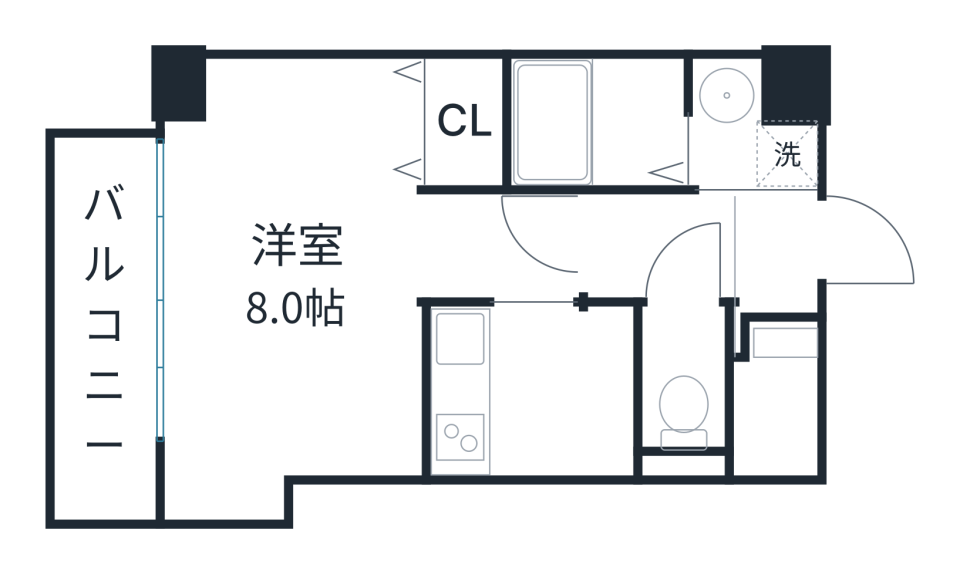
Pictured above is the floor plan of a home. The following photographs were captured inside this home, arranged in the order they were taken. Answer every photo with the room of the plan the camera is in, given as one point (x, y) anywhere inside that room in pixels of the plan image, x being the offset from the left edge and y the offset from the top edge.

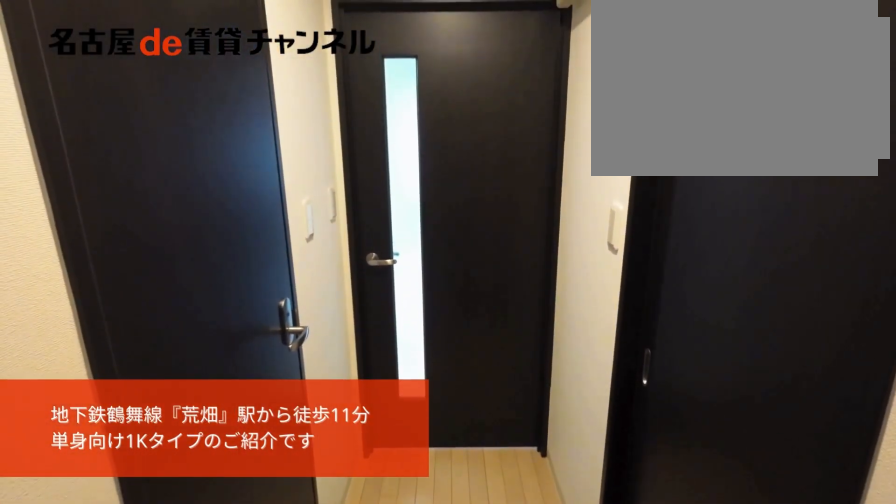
(774, 258)
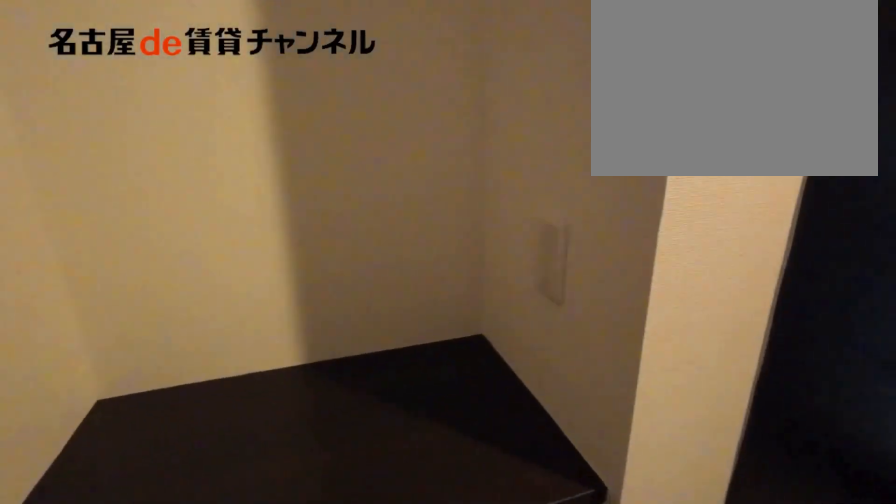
(774, 258)
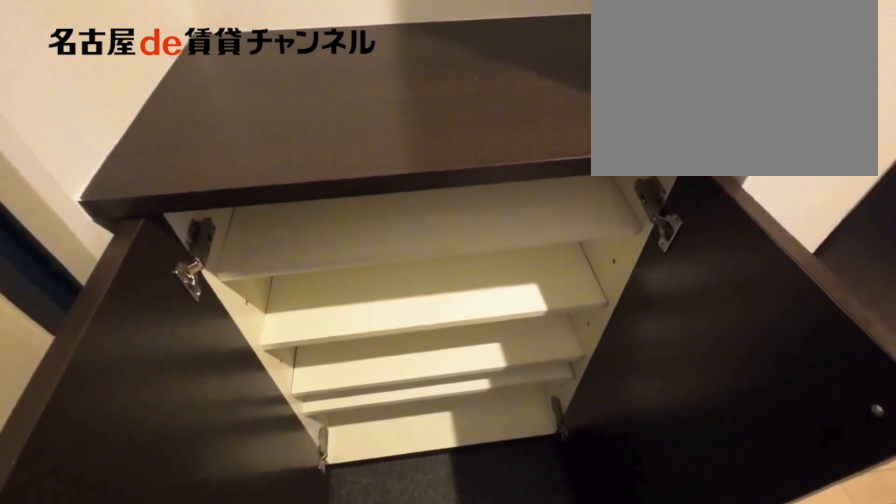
(785, 343)
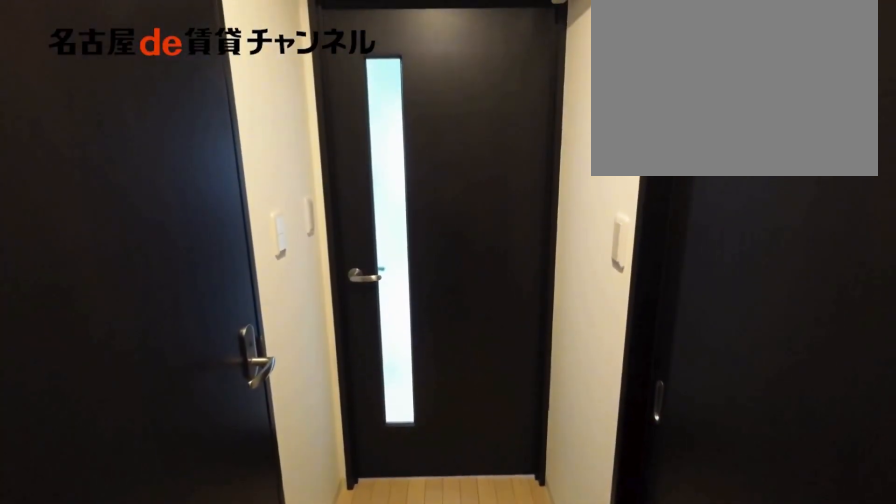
(661, 247)
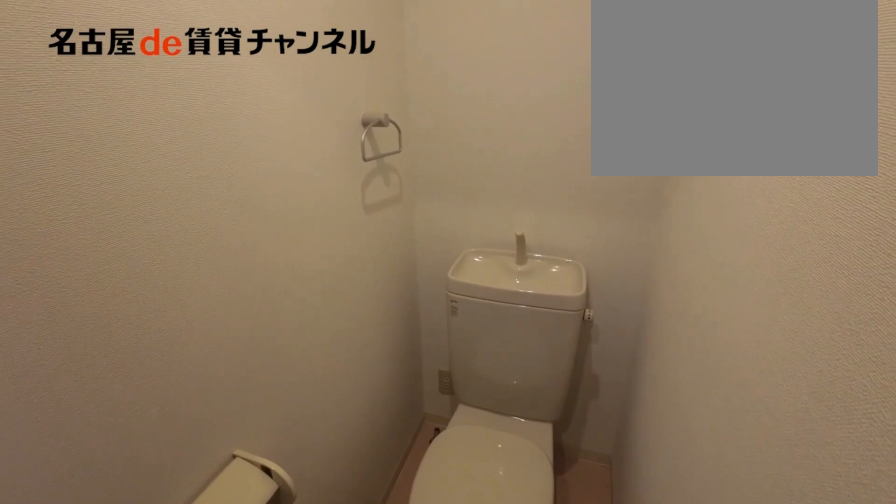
(684, 380)
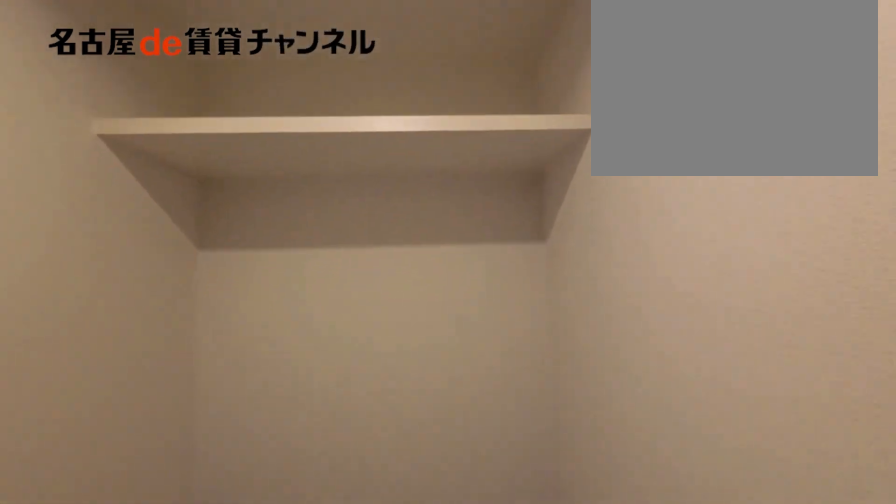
(684, 380)
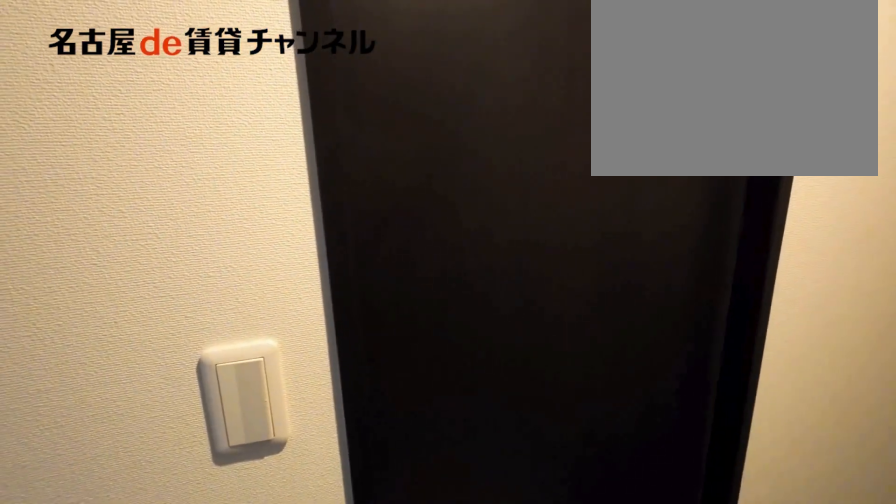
(661, 247)
